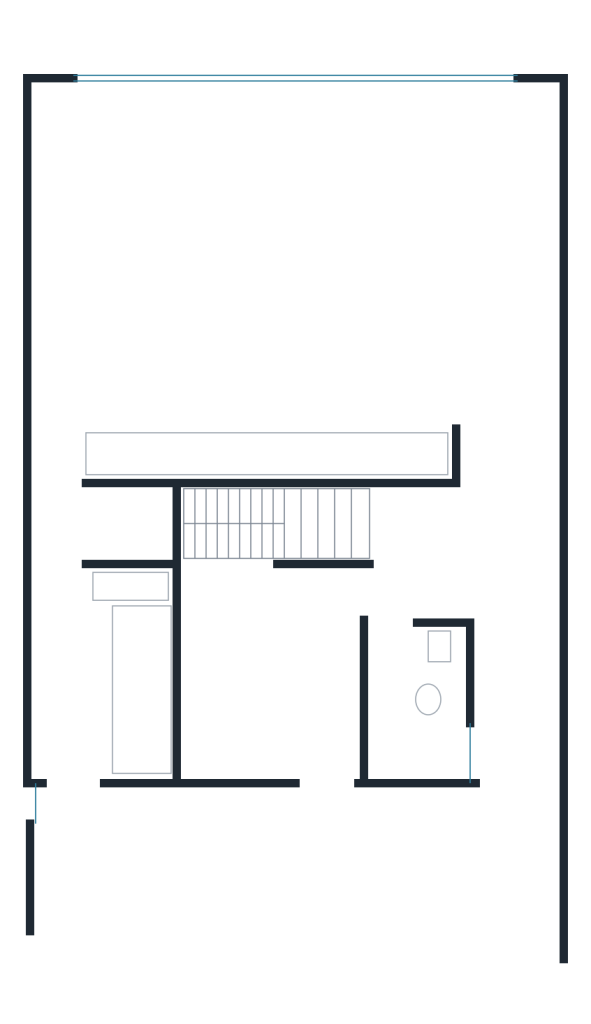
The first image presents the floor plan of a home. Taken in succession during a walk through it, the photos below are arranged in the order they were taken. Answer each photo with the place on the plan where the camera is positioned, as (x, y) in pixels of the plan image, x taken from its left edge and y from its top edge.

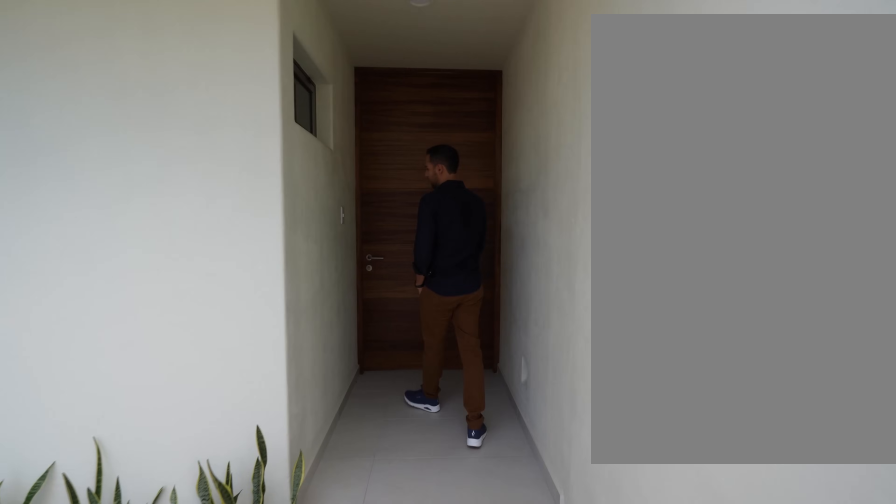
(508, 952)
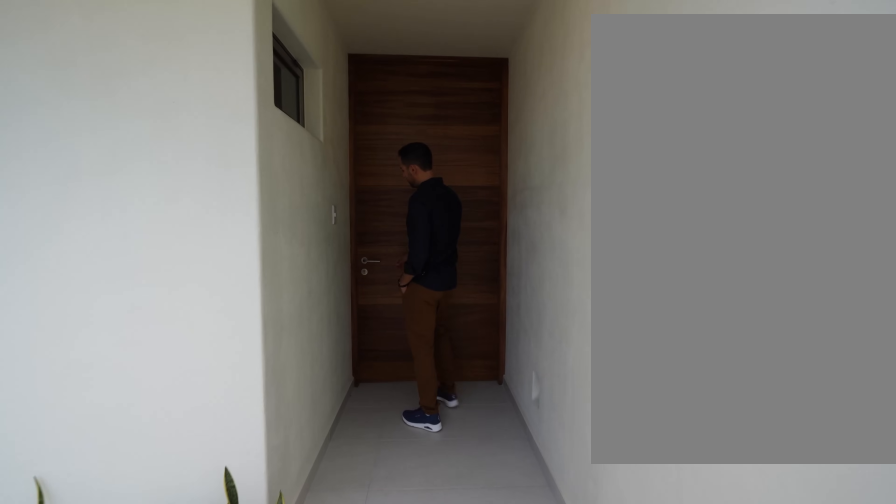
(512, 925)
